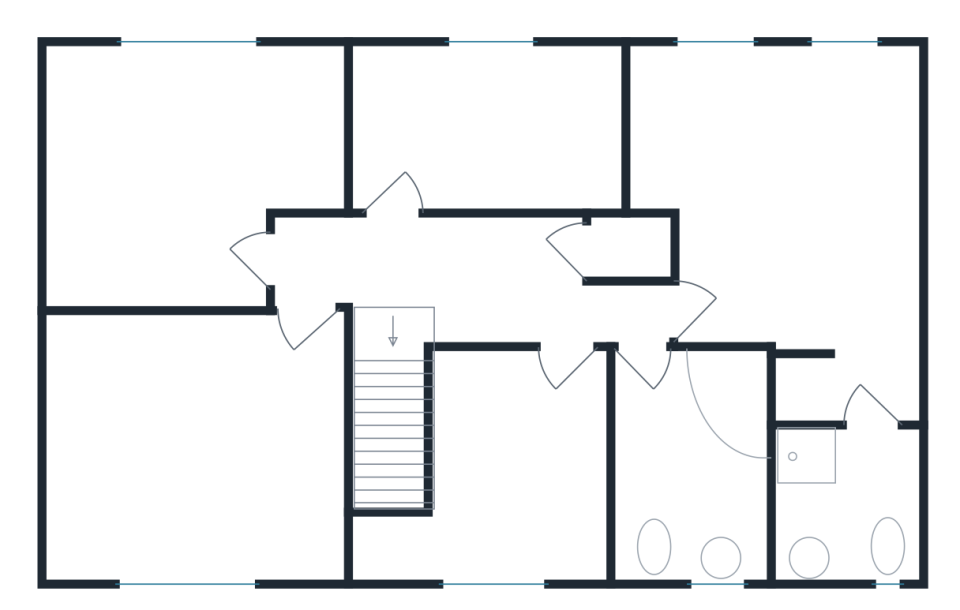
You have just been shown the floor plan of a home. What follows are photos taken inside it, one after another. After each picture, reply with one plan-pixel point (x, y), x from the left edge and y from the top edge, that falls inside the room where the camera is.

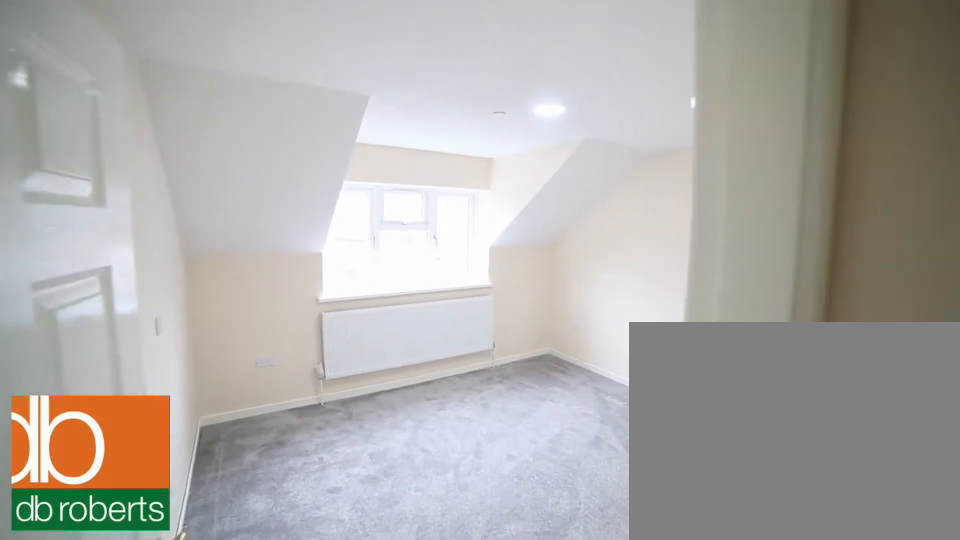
(195, 449)
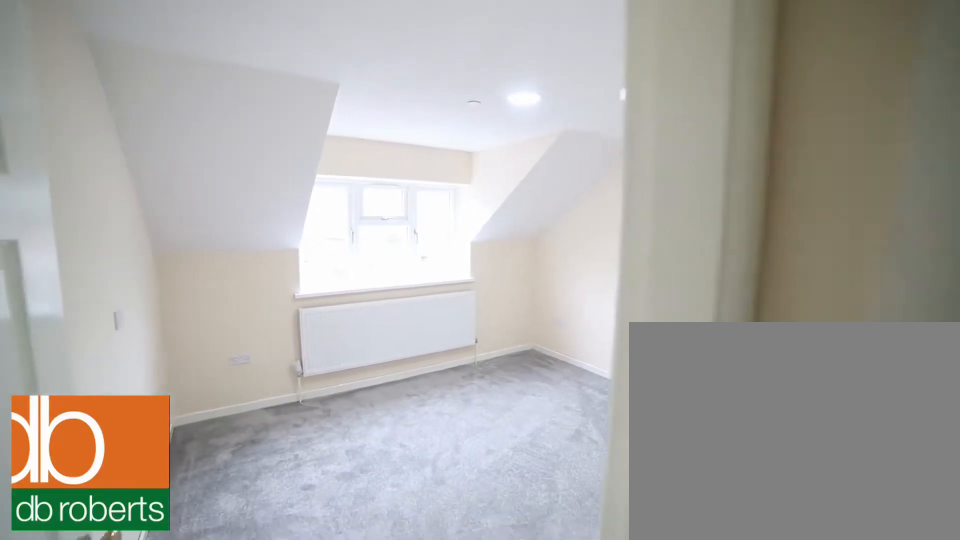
(195, 449)
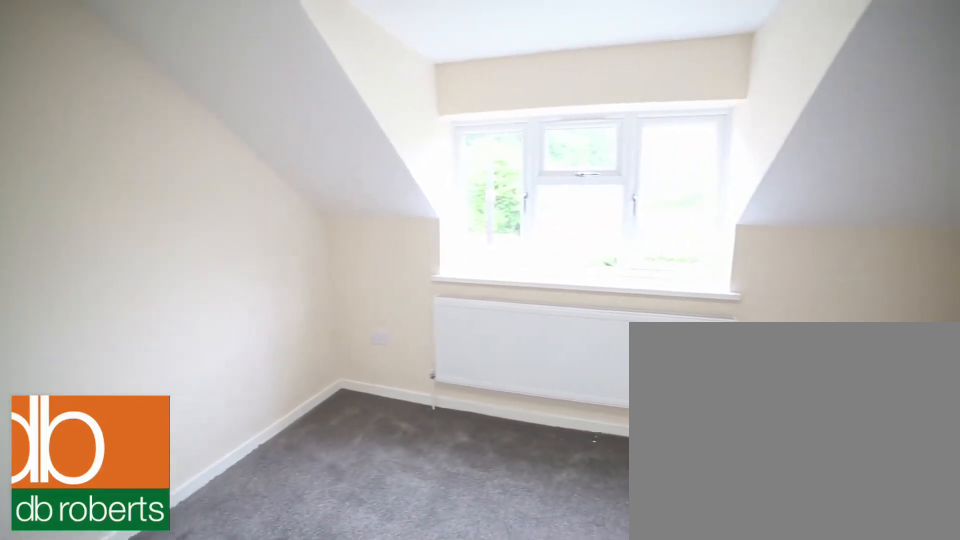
(183, 166)
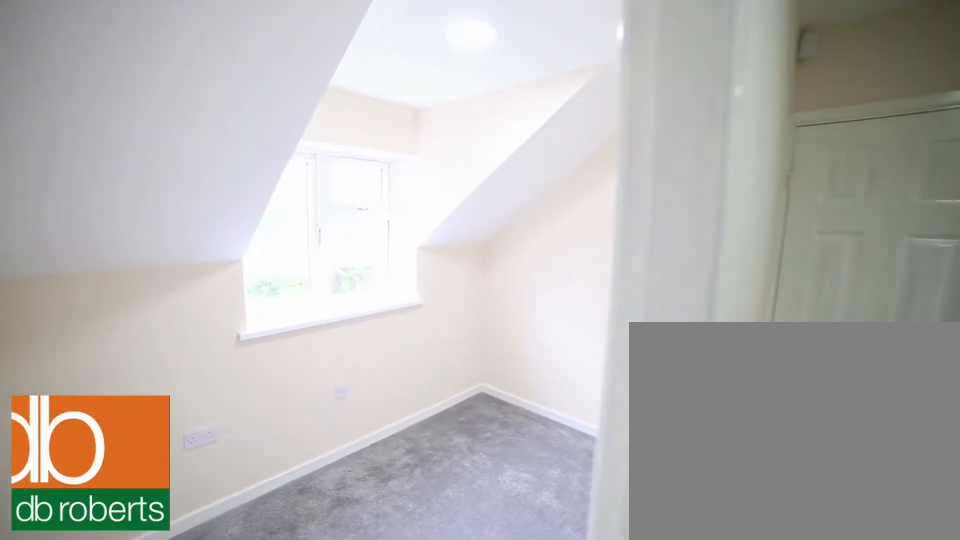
(490, 126)
